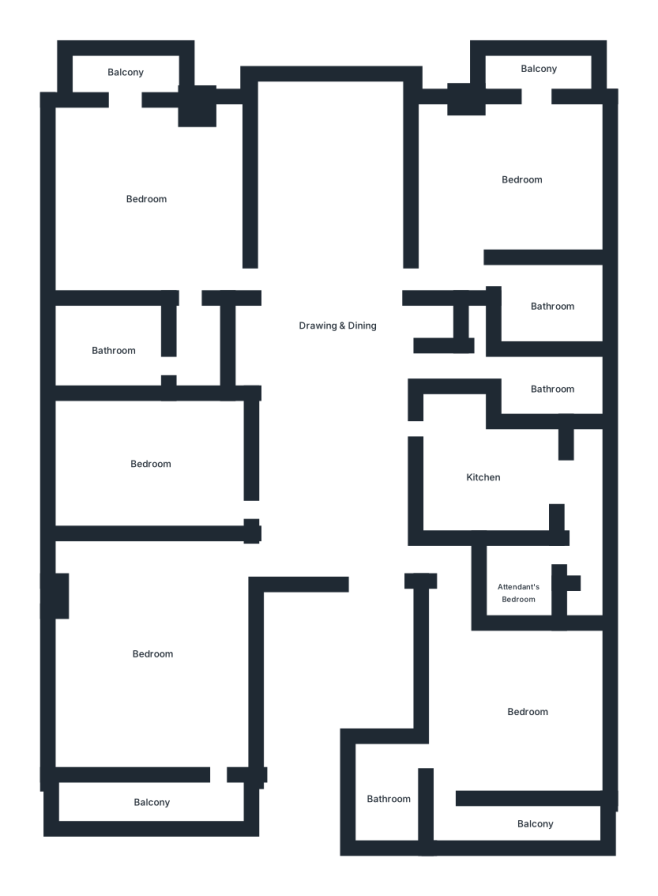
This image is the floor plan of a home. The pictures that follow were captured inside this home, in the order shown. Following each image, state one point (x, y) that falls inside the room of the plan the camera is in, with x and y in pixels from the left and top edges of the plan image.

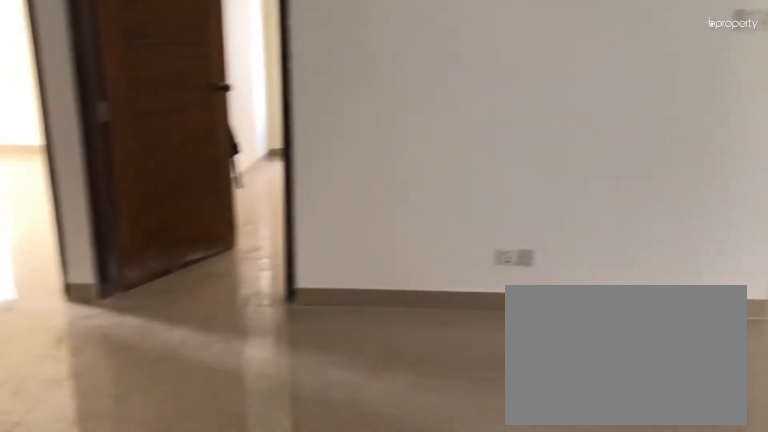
(330, 367)
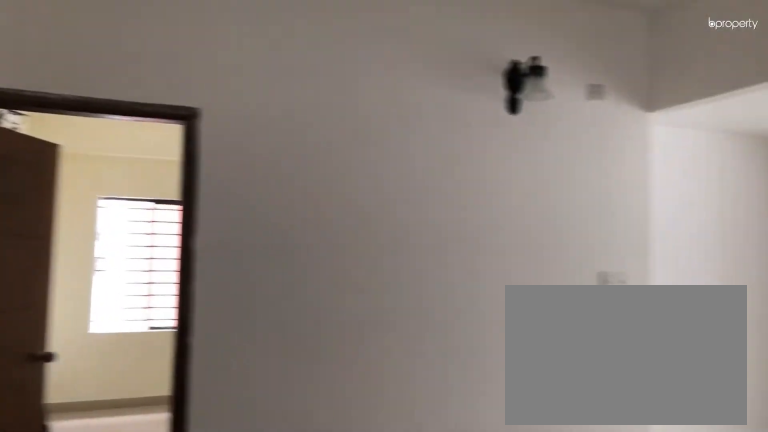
(330, 367)
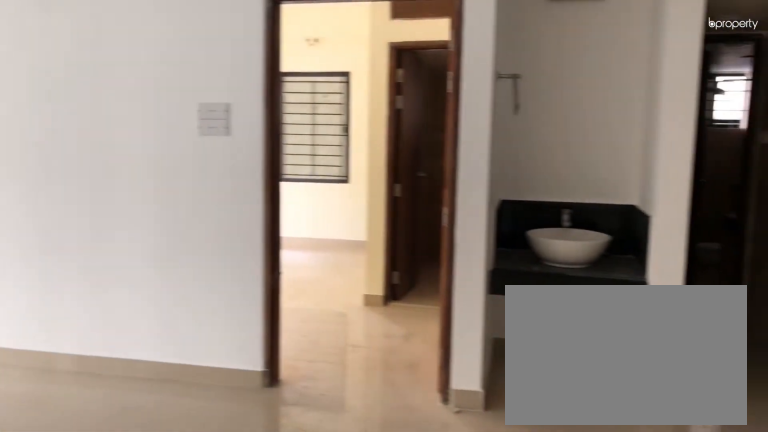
(327, 230)
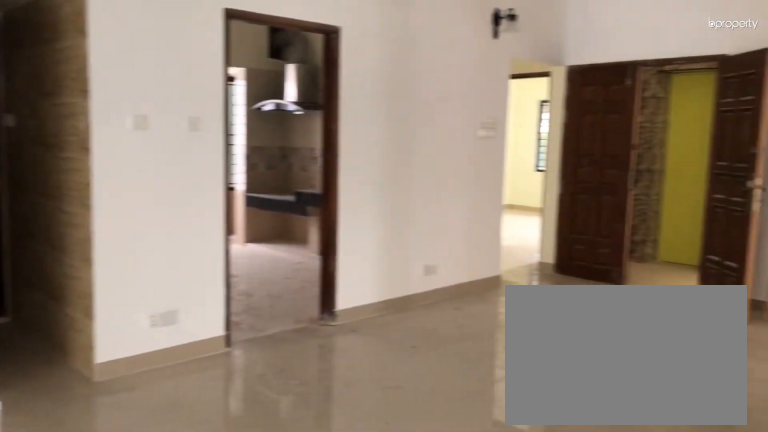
(333, 405)
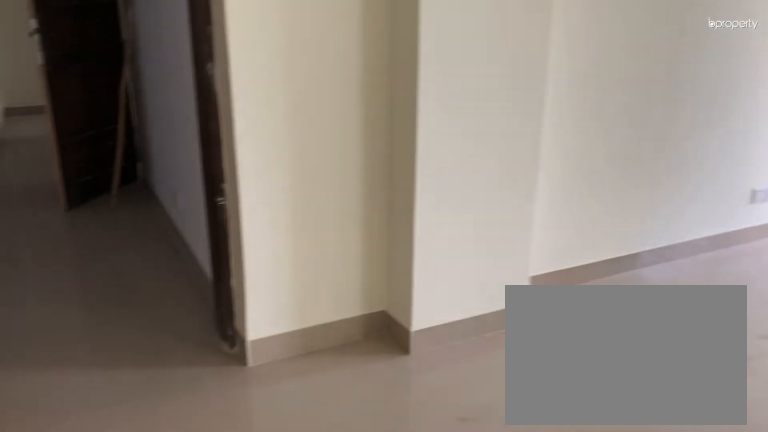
(152, 649)
